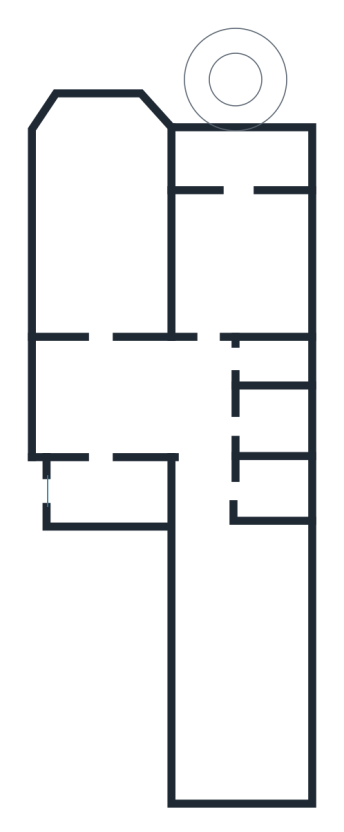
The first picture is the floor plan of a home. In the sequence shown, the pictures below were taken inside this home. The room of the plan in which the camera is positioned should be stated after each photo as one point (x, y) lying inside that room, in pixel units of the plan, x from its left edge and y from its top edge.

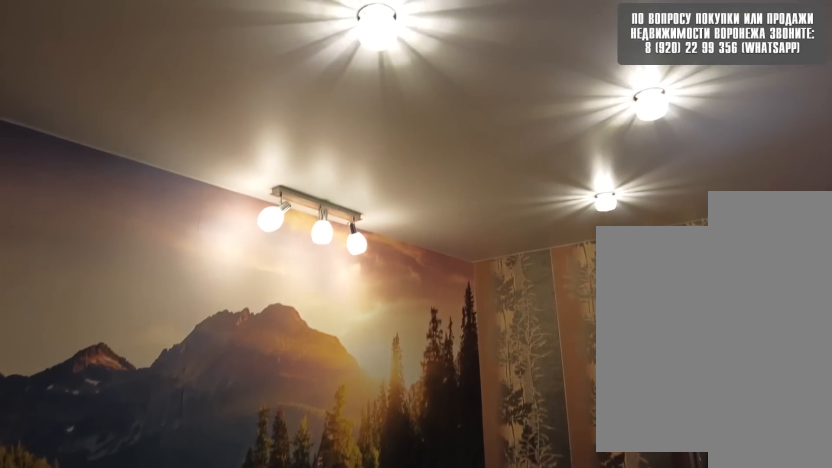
(109, 410)
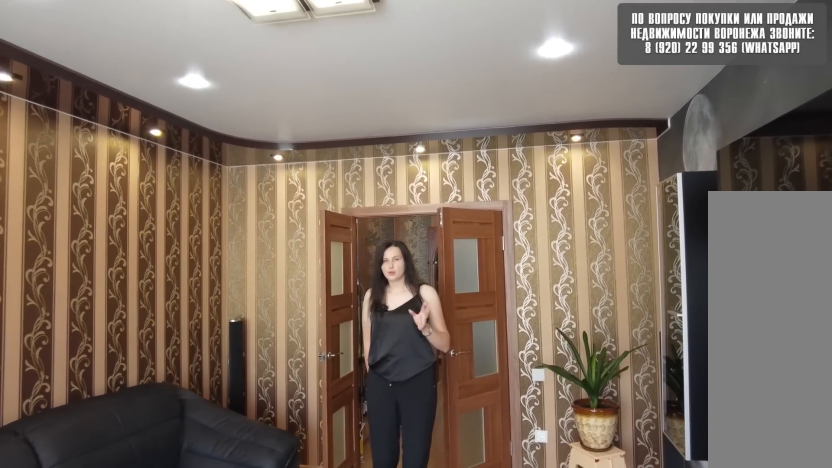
(99, 293)
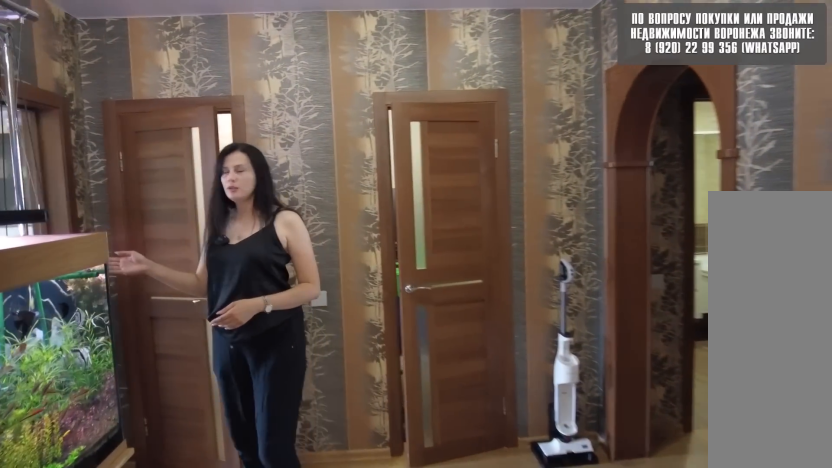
(104, 419)
